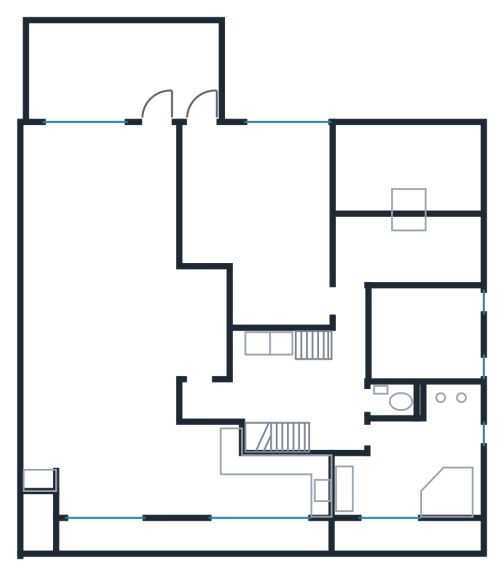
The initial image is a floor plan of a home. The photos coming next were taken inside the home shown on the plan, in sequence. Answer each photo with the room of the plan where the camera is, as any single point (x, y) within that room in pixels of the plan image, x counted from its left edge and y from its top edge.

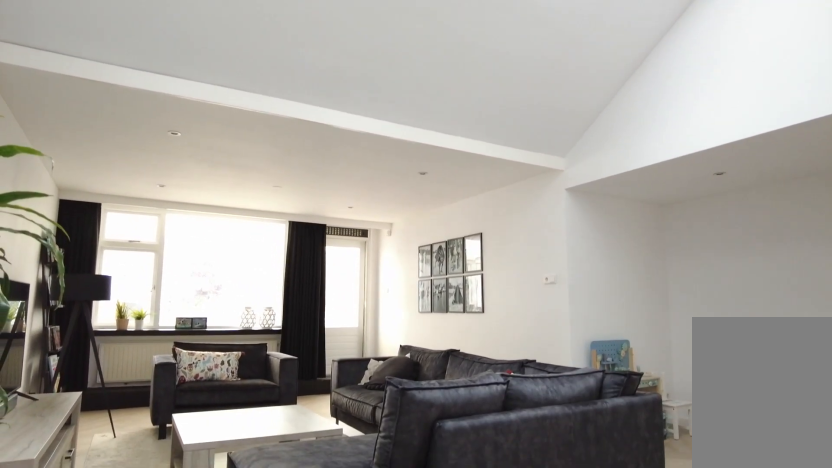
(124, 337)
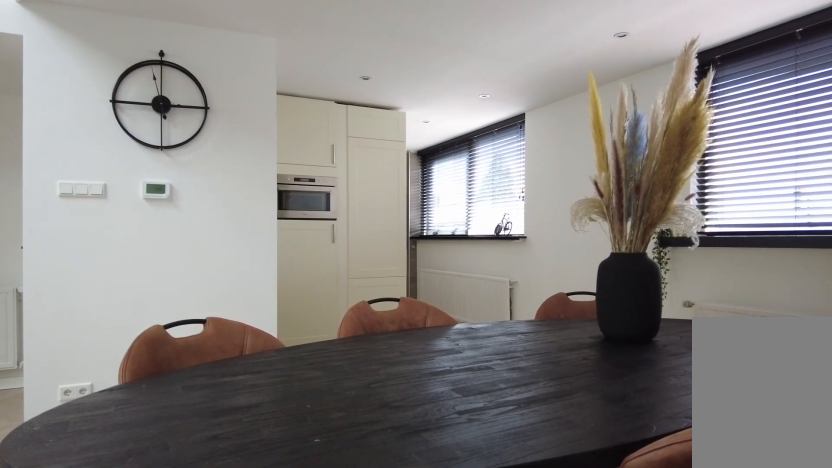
(124, 337)
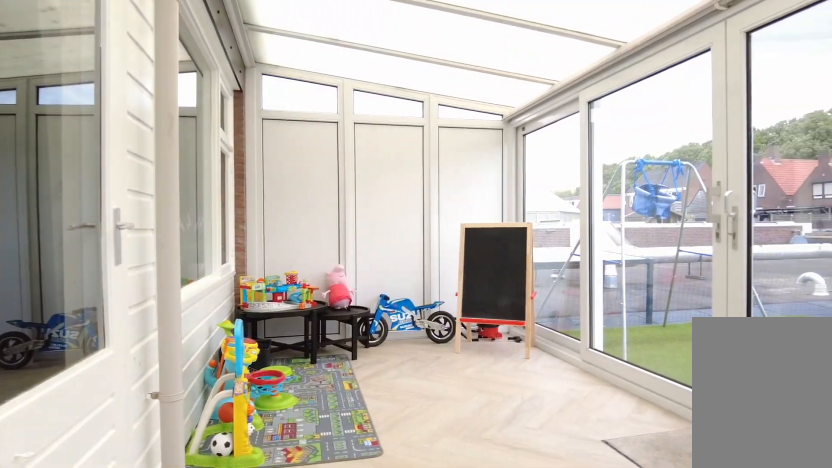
(124, 70)
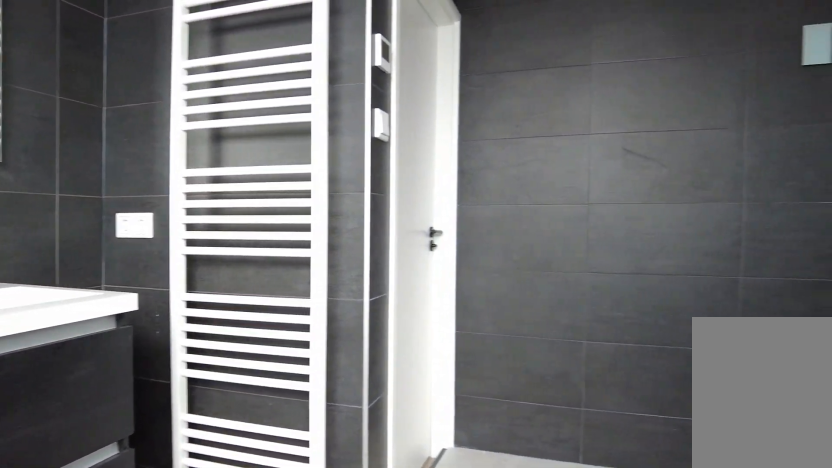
(414, 454)
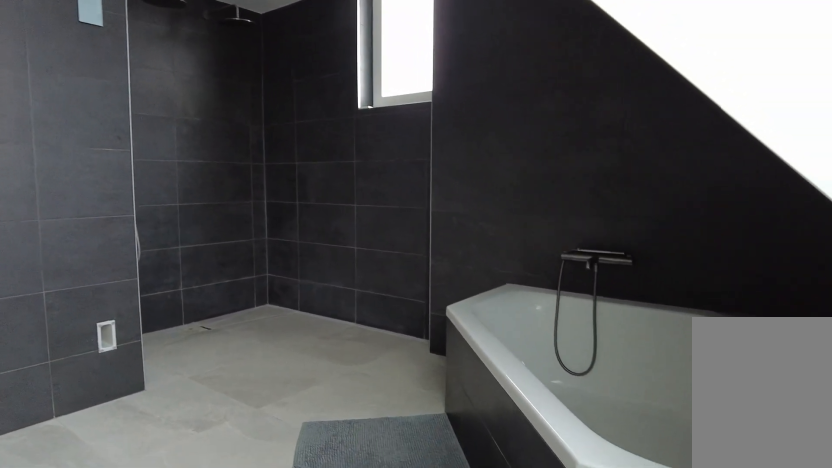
(414, 454)
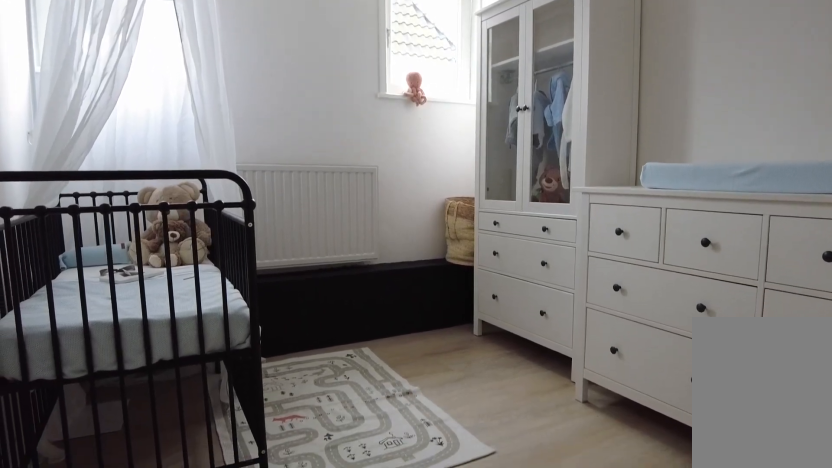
(424, 336)
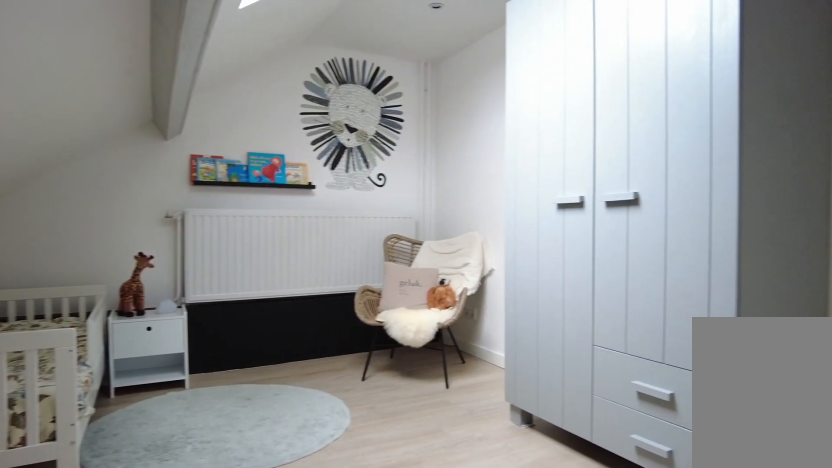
(406, 250)
